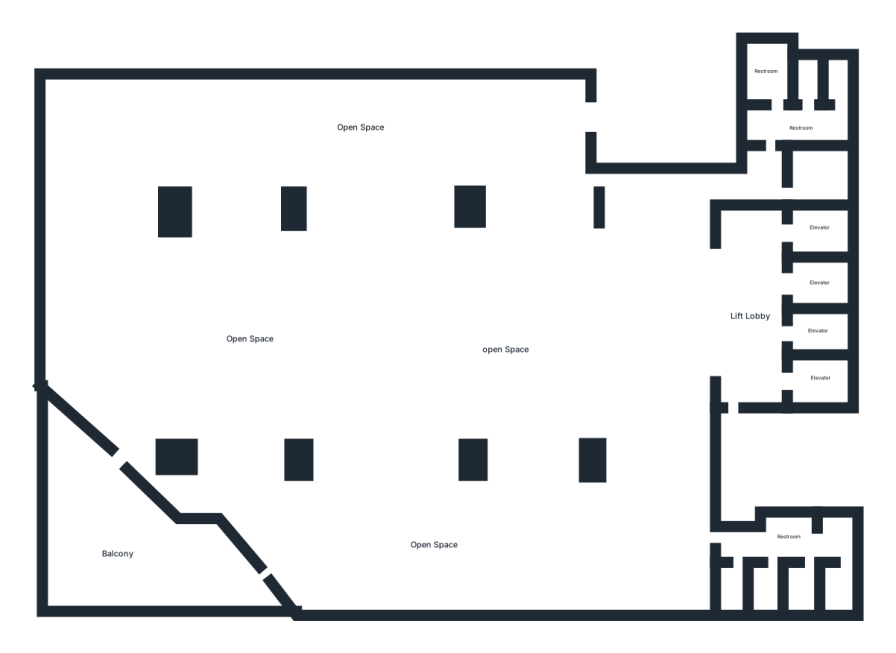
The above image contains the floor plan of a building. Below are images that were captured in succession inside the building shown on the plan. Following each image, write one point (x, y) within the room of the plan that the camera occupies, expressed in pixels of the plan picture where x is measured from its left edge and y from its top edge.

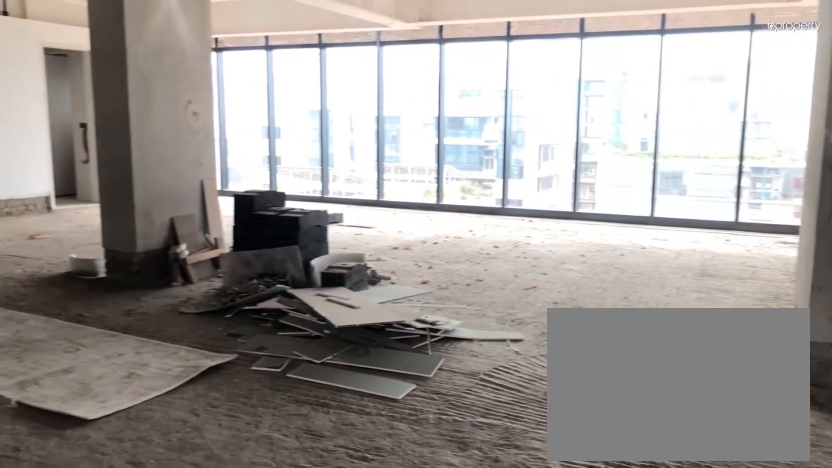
(432, 400)
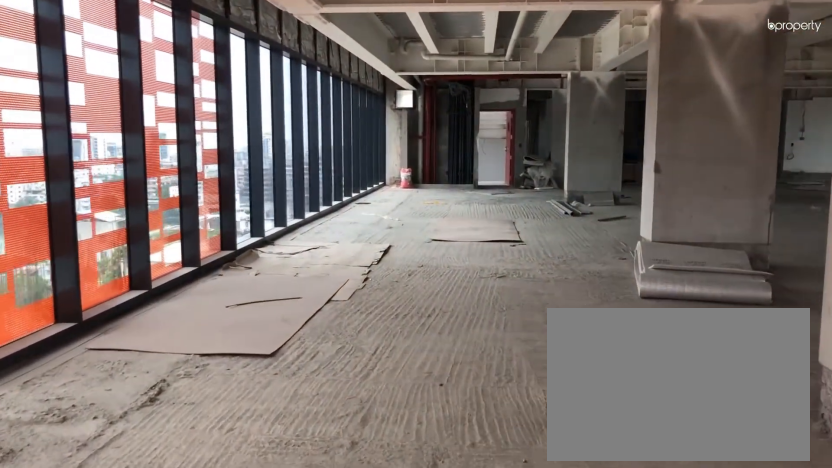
(226, 126)
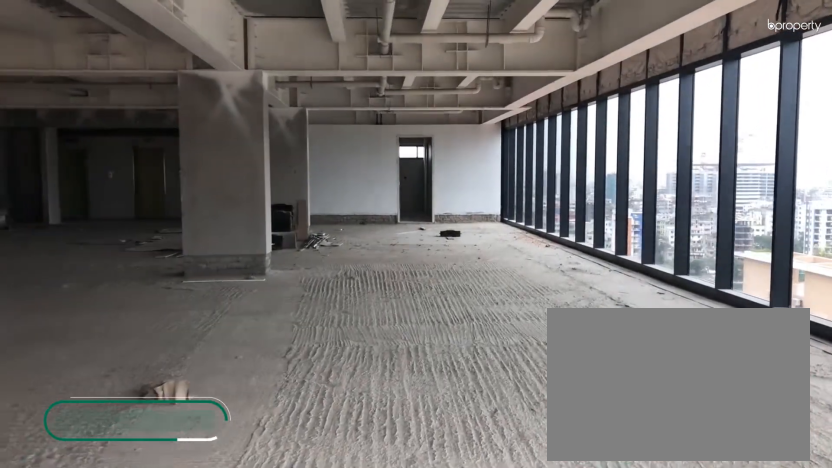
(415, 559)
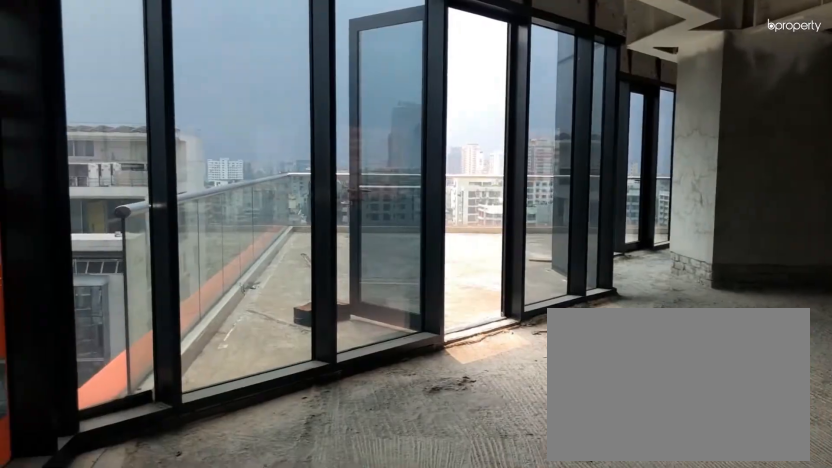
(415, 559)
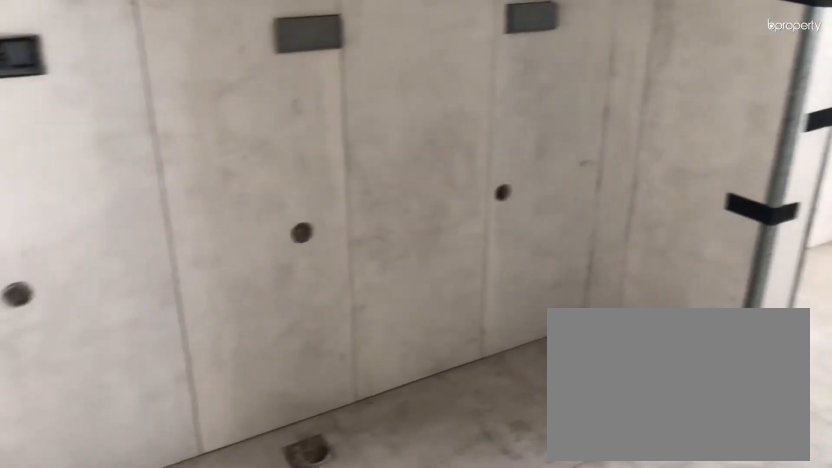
(787, 538)
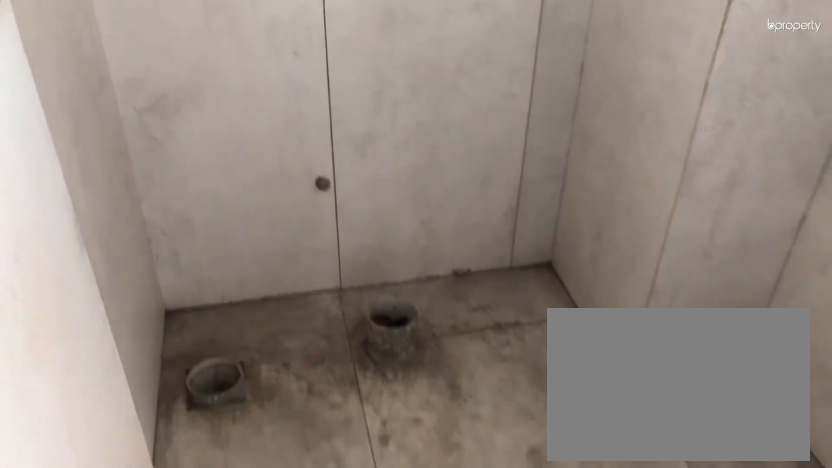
(727, 591)
